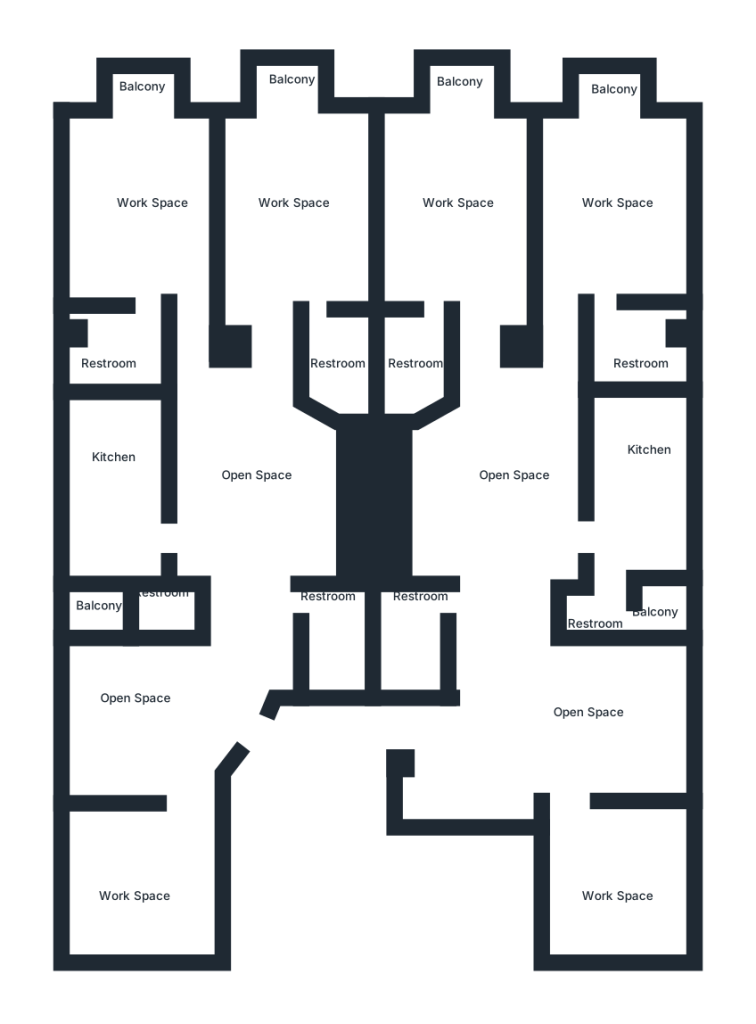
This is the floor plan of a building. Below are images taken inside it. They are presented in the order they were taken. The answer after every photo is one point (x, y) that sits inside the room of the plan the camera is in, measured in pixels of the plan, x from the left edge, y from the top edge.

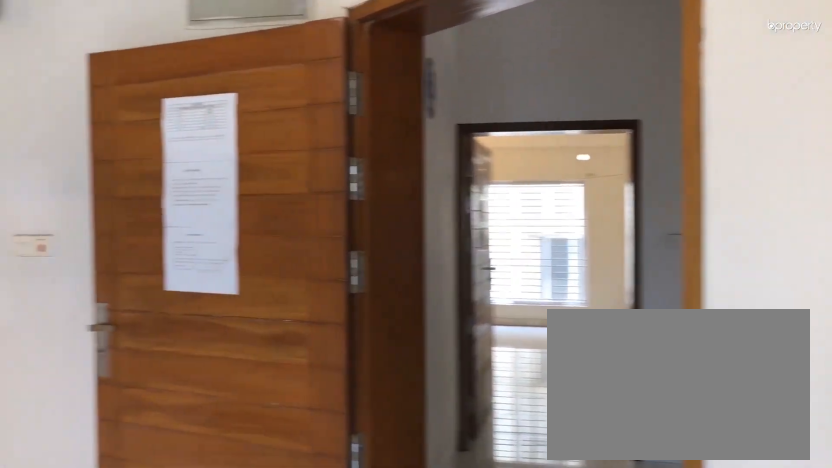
(176, 714)
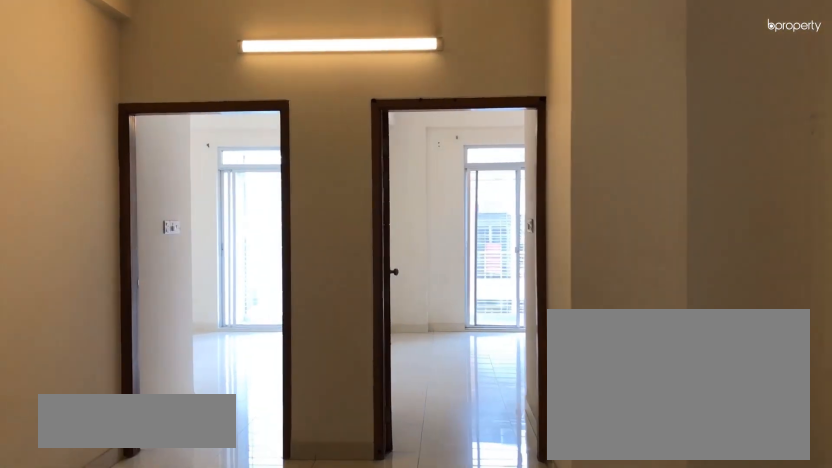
(251, 507)
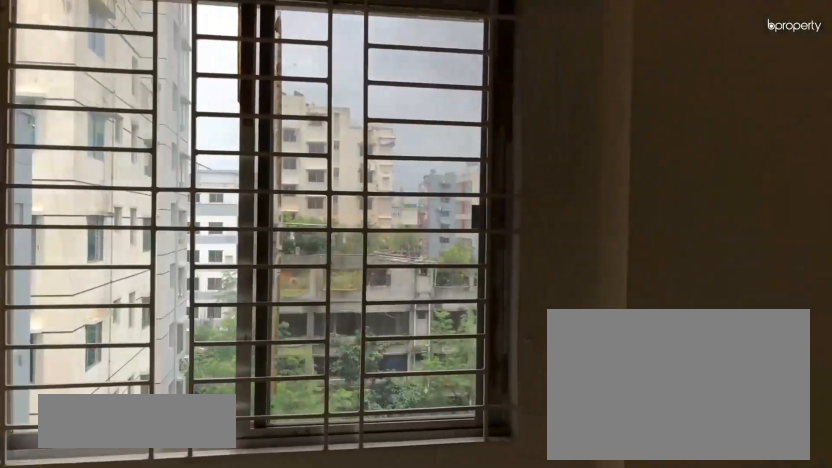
(154, 880)
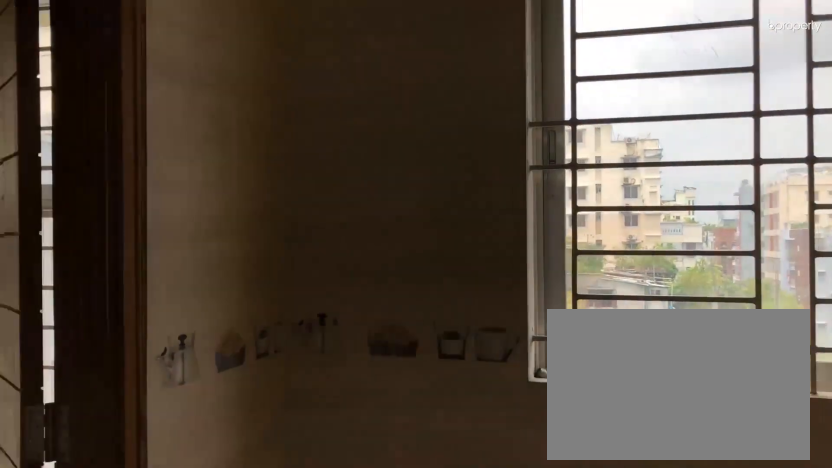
(119, 480)
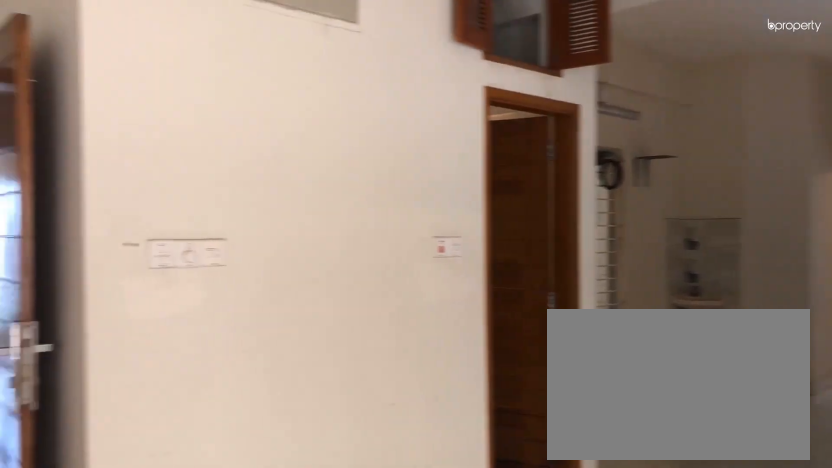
(556, 721)
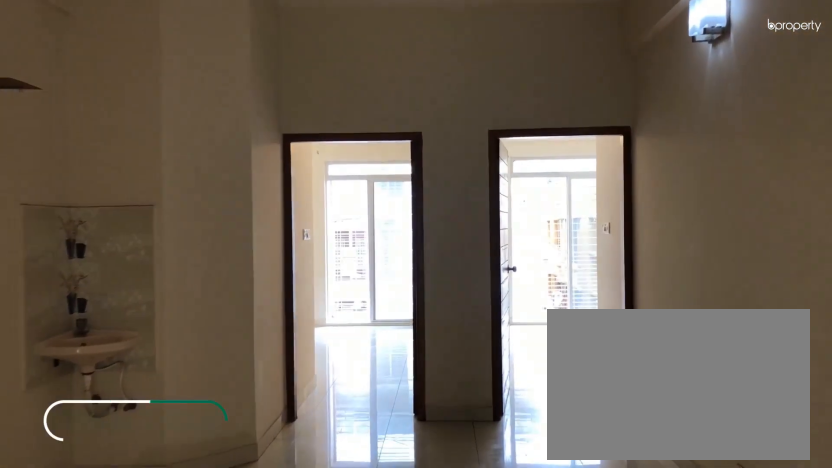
(534, 444)
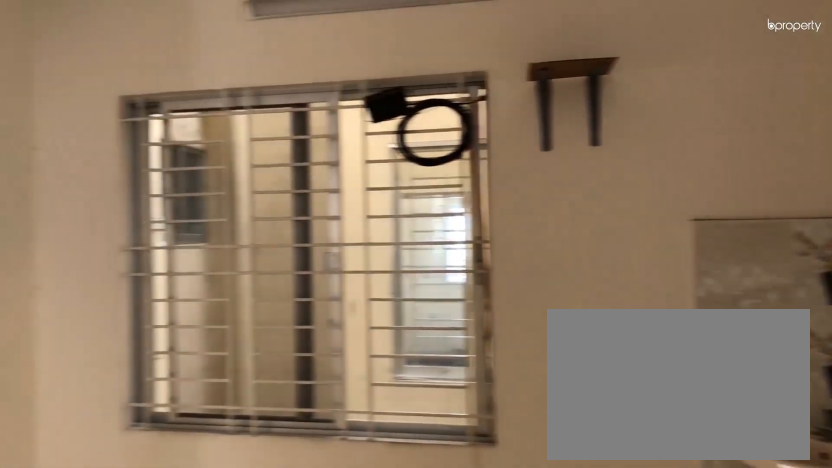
(534, 444)
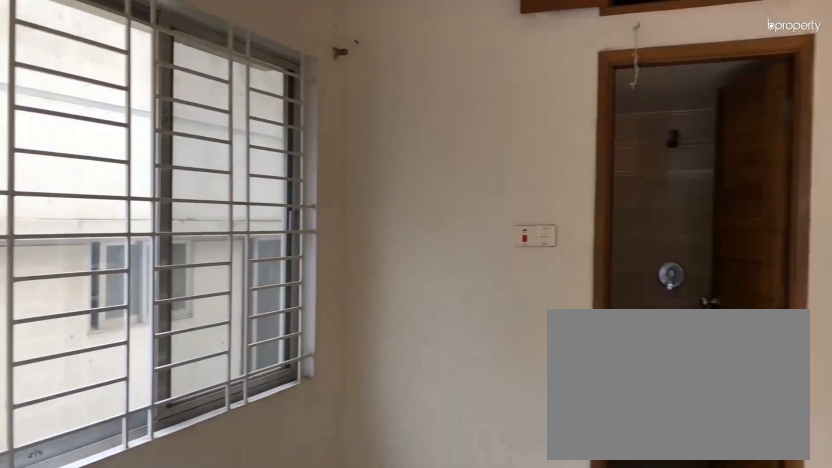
(610, 205)
